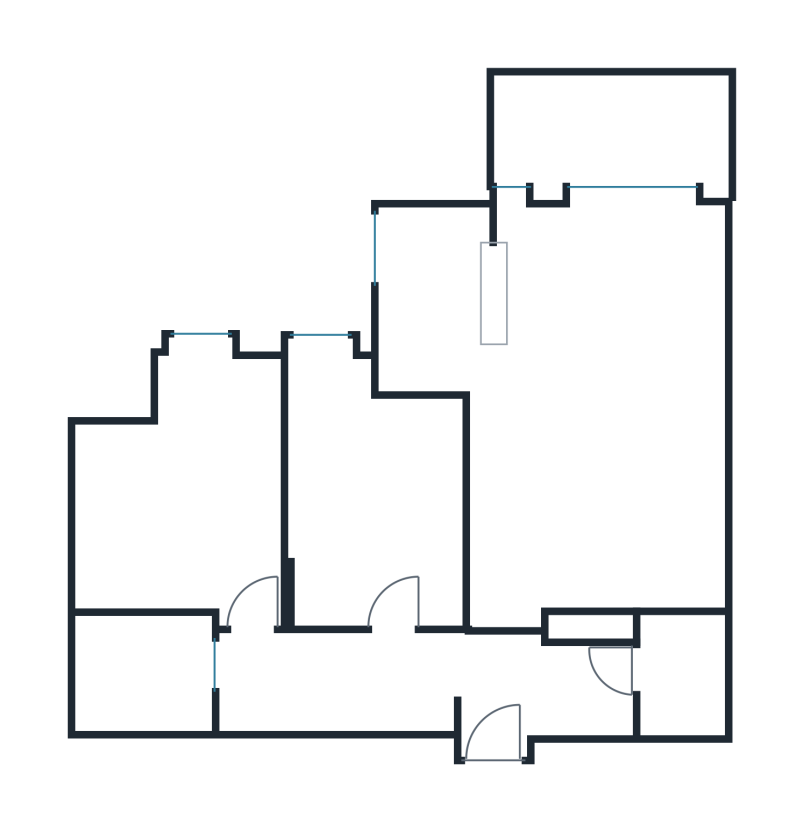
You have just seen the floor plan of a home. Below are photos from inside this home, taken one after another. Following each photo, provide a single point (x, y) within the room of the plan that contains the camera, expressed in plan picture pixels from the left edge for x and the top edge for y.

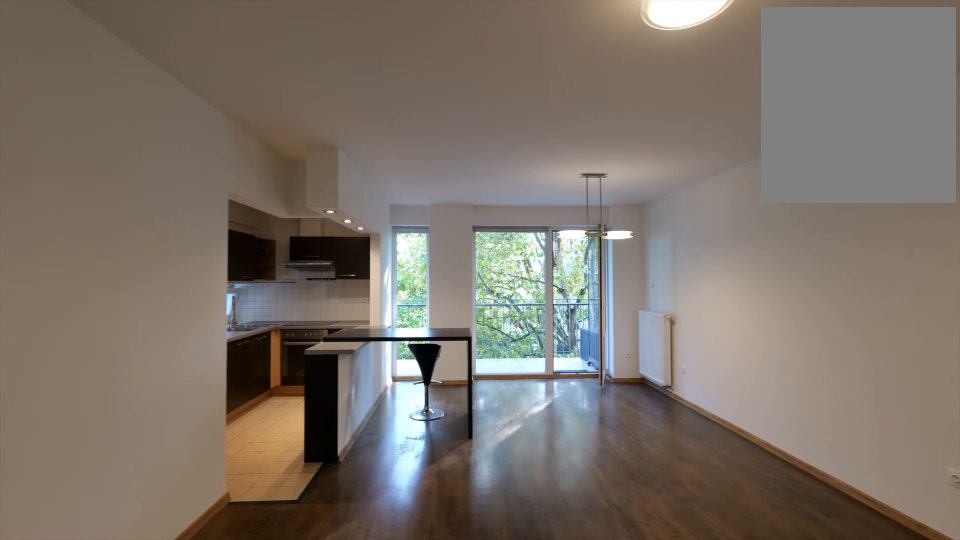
(598, 405)
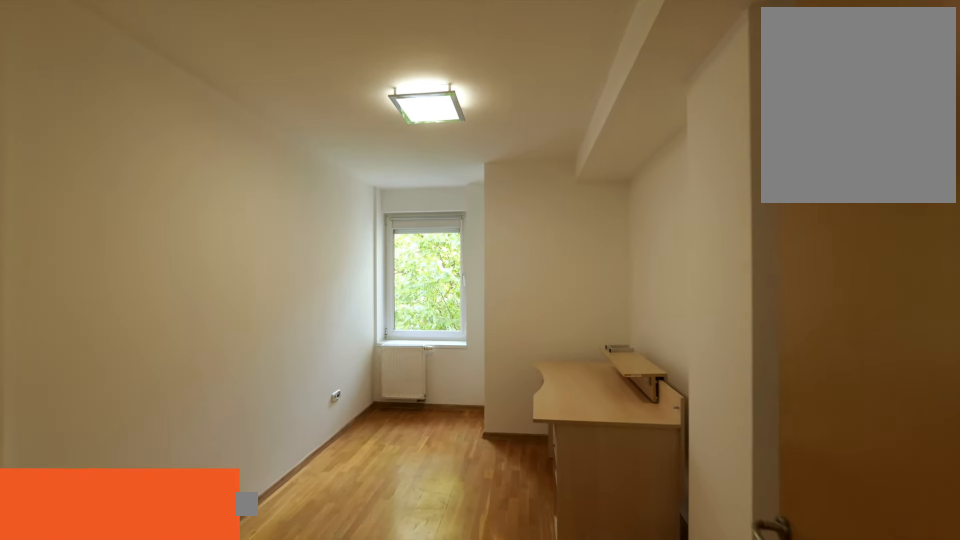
(357, 502)
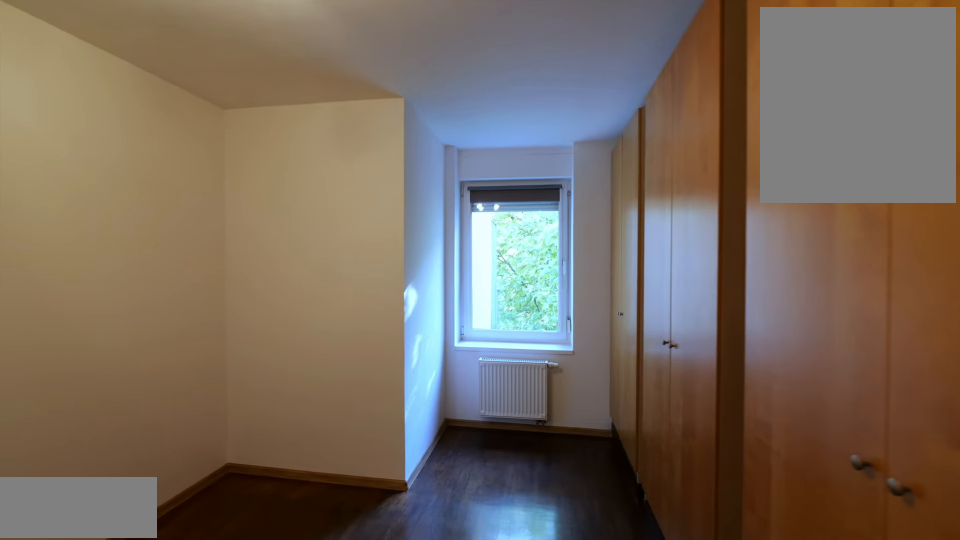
(160, 513)
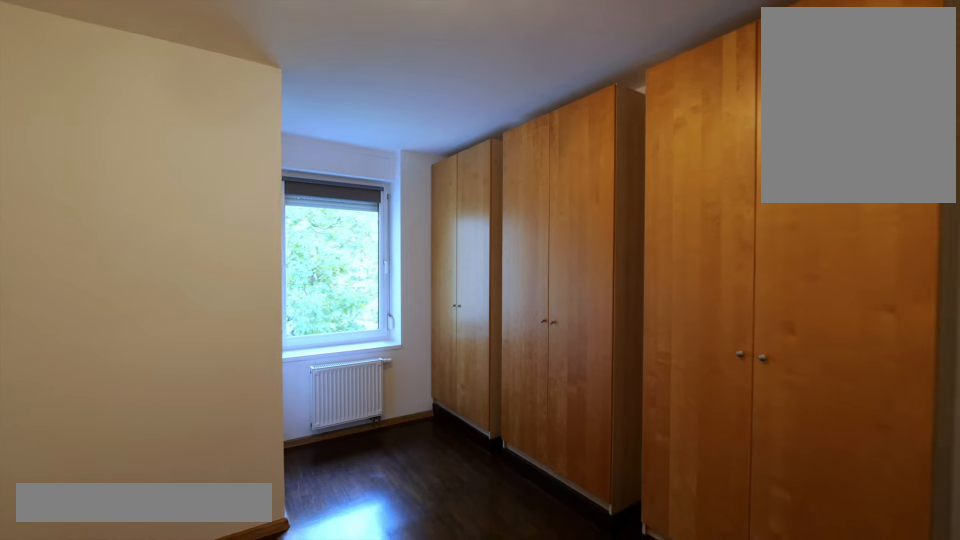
(157, 514)
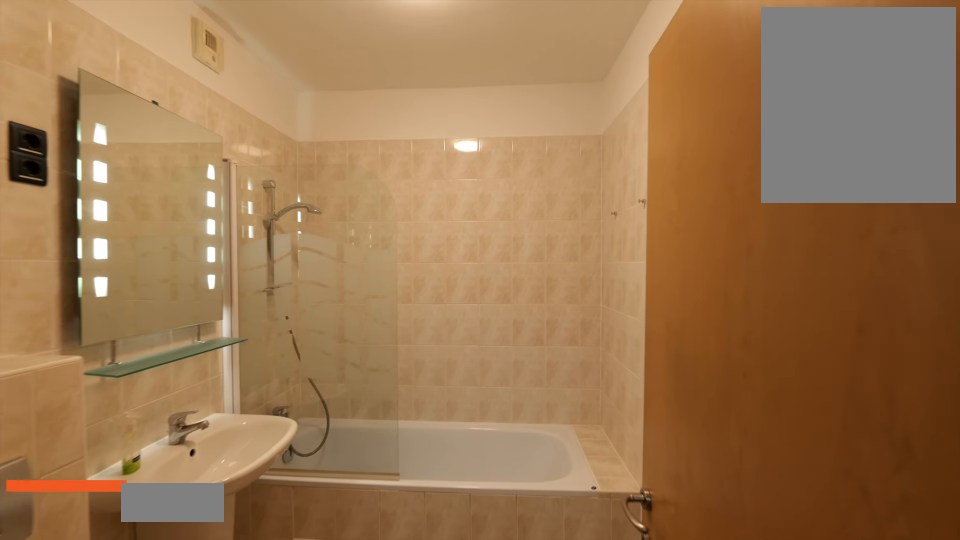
(132, 674)
